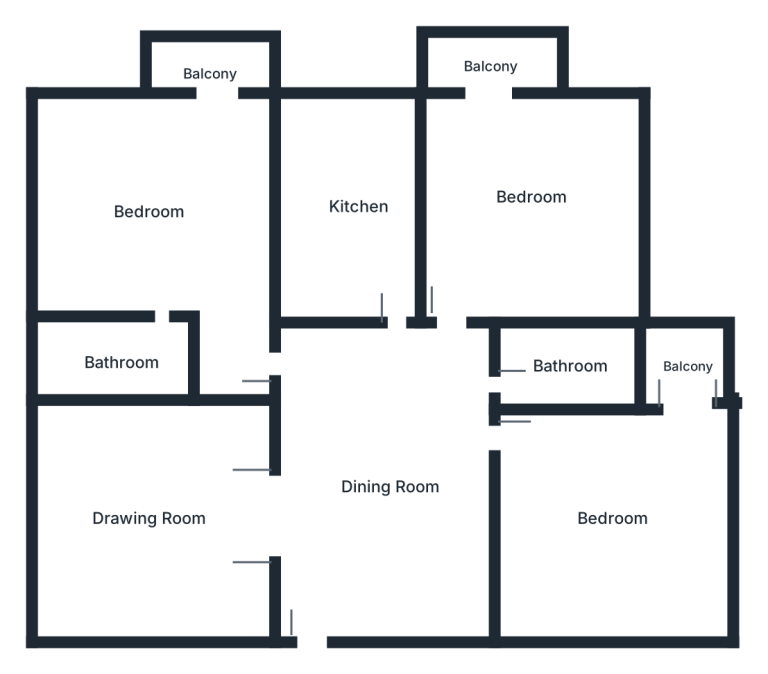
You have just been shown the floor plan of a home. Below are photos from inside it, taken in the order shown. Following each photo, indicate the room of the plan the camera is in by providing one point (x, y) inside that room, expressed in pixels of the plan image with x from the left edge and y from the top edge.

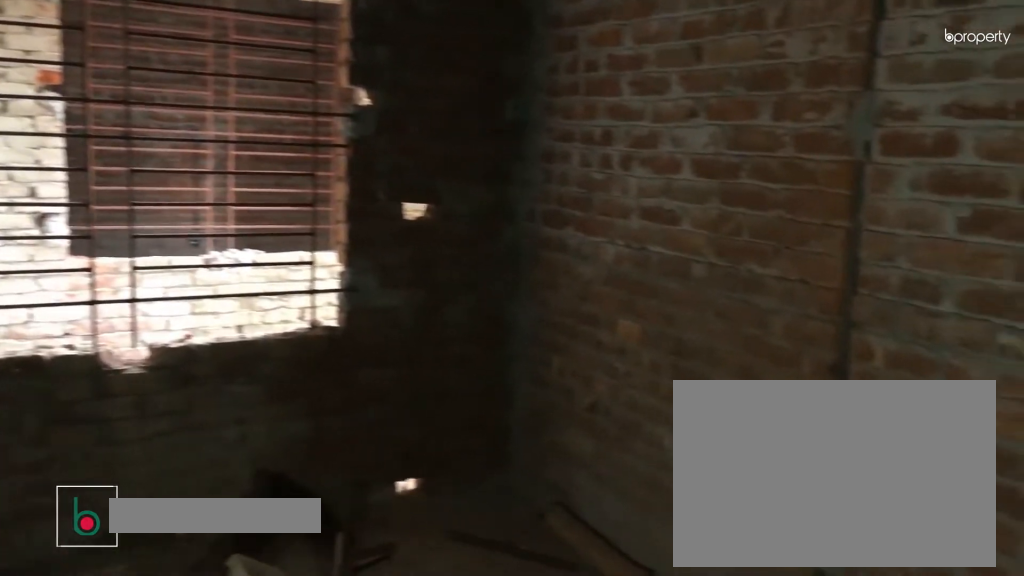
(147, 518)
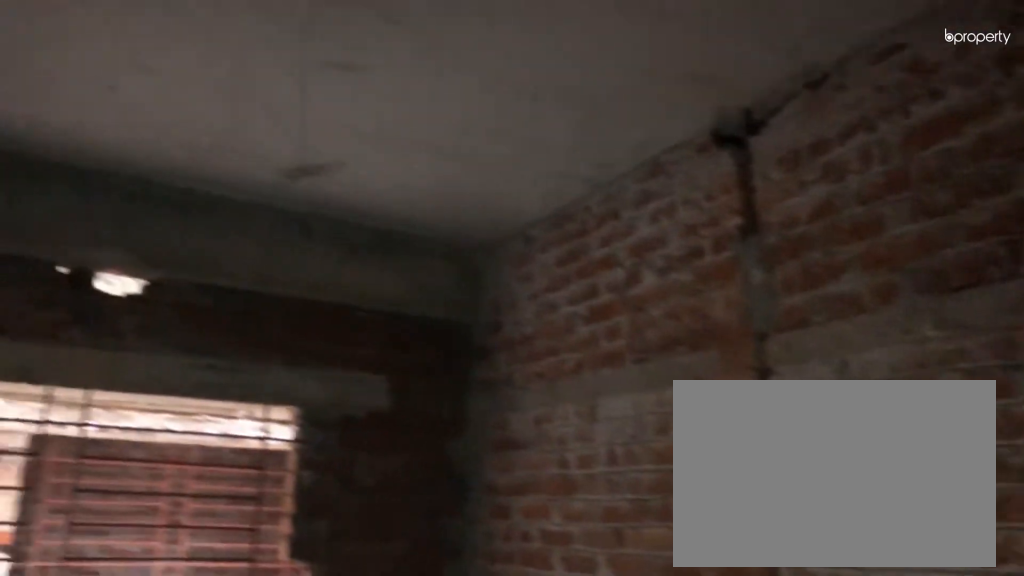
(147, 518)
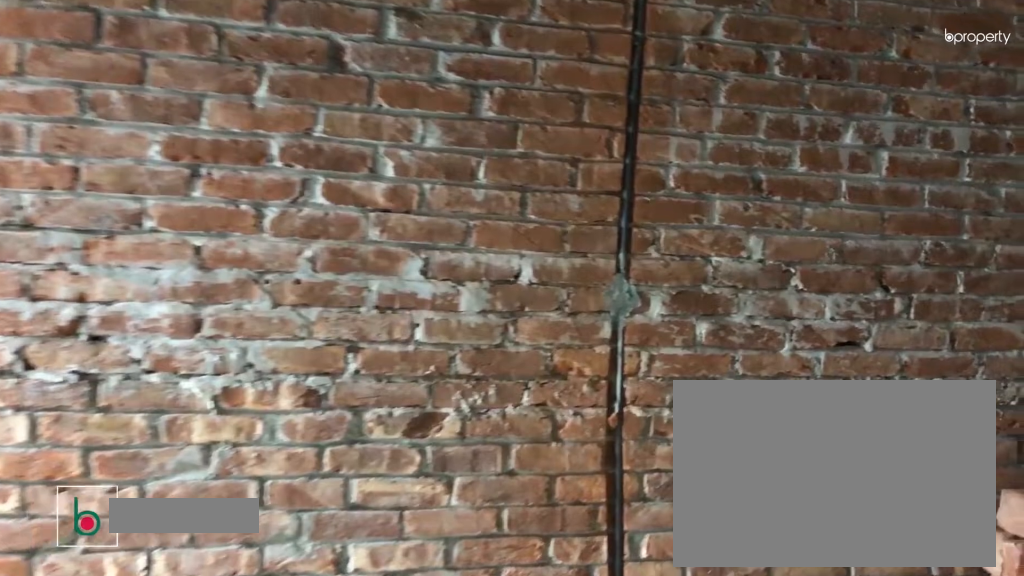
(611, 523)
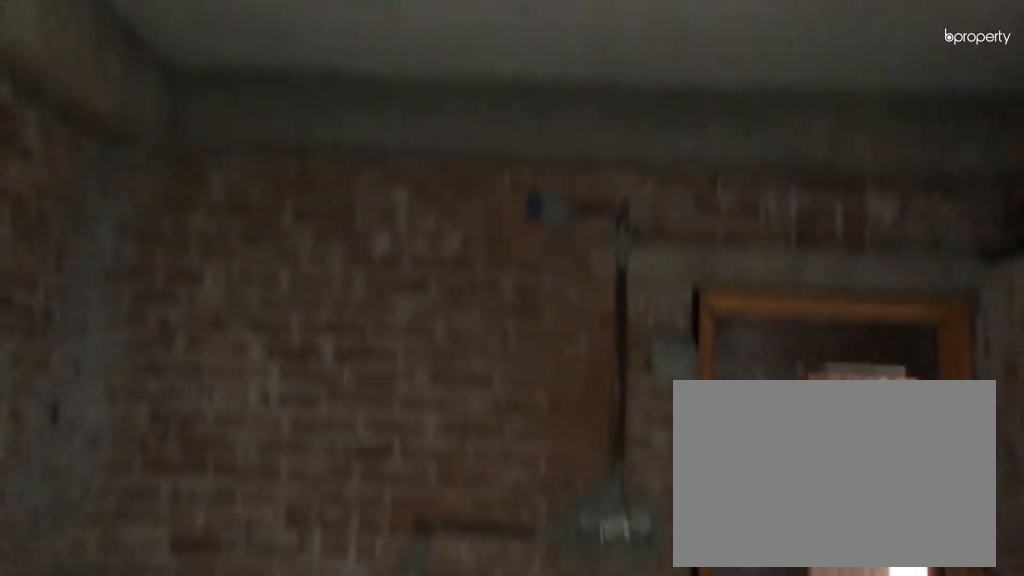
(611, 523)
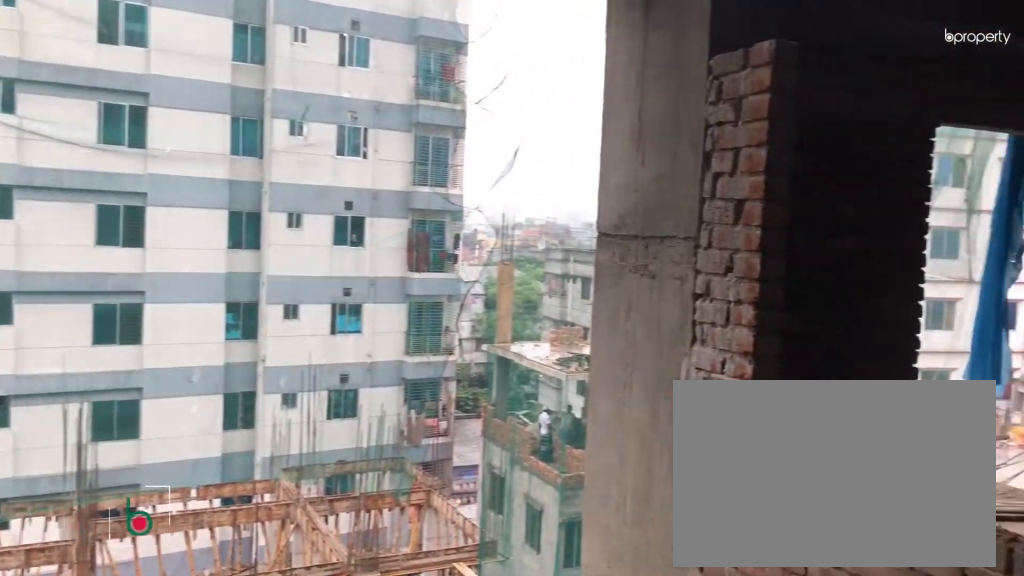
(689, 368)
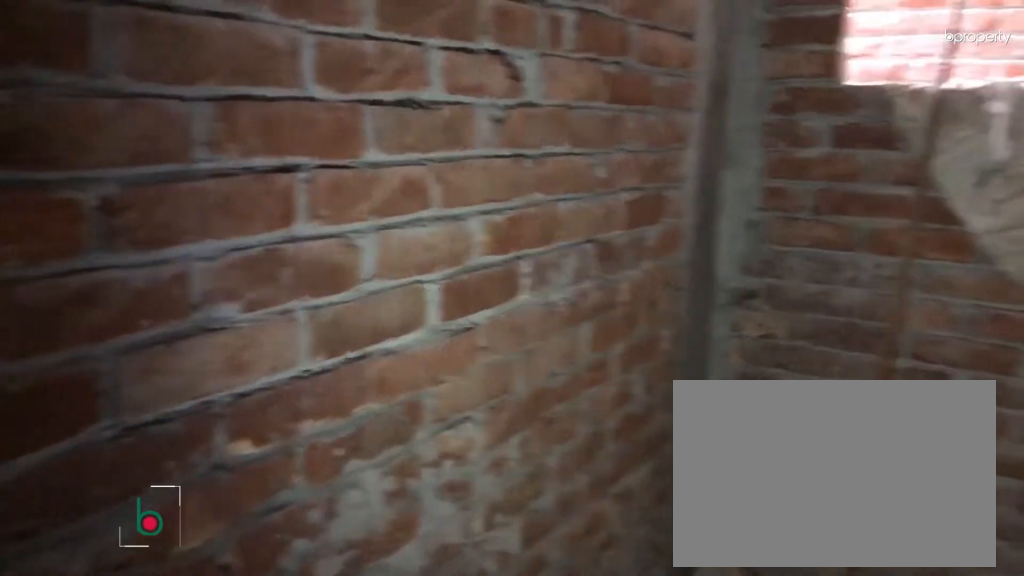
(569, 362)
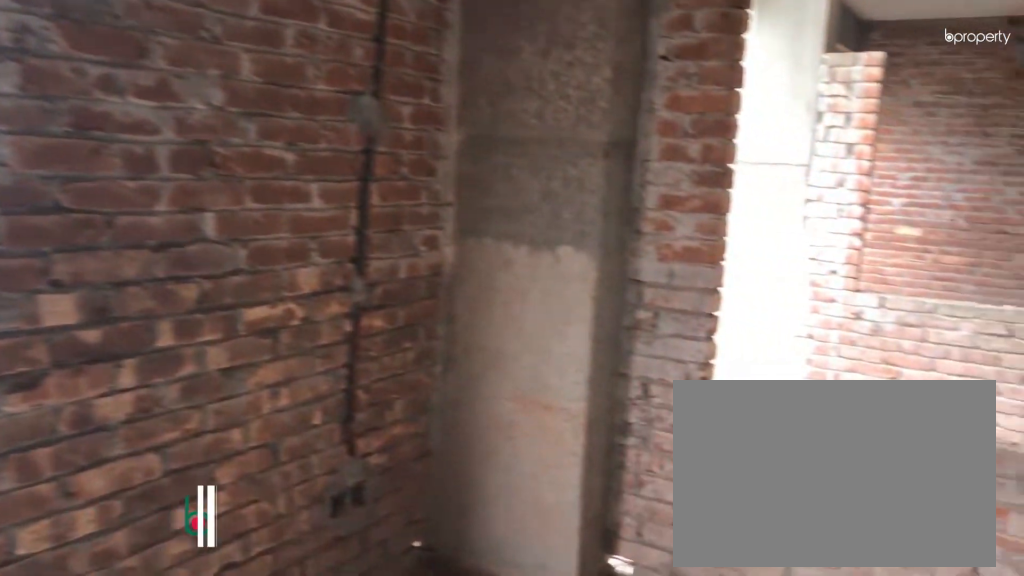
(532, 197)
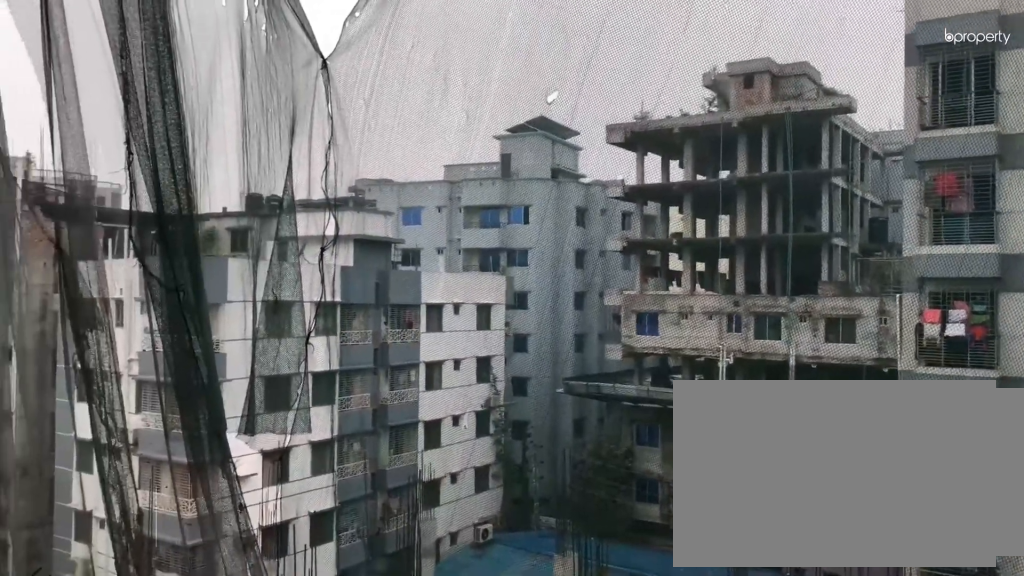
(489, 62)
